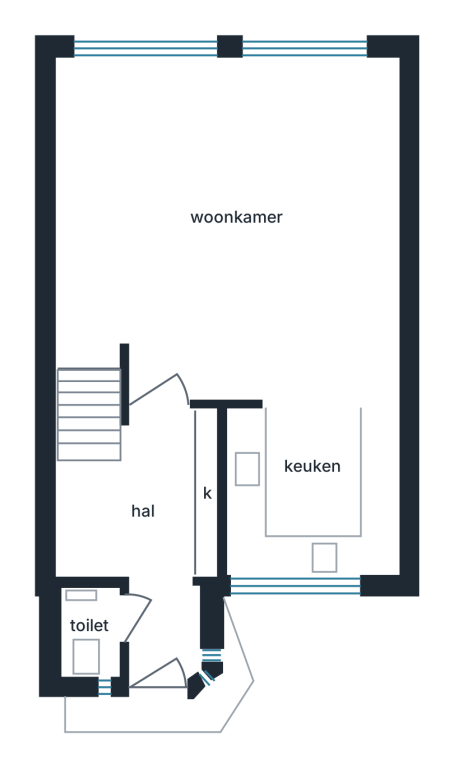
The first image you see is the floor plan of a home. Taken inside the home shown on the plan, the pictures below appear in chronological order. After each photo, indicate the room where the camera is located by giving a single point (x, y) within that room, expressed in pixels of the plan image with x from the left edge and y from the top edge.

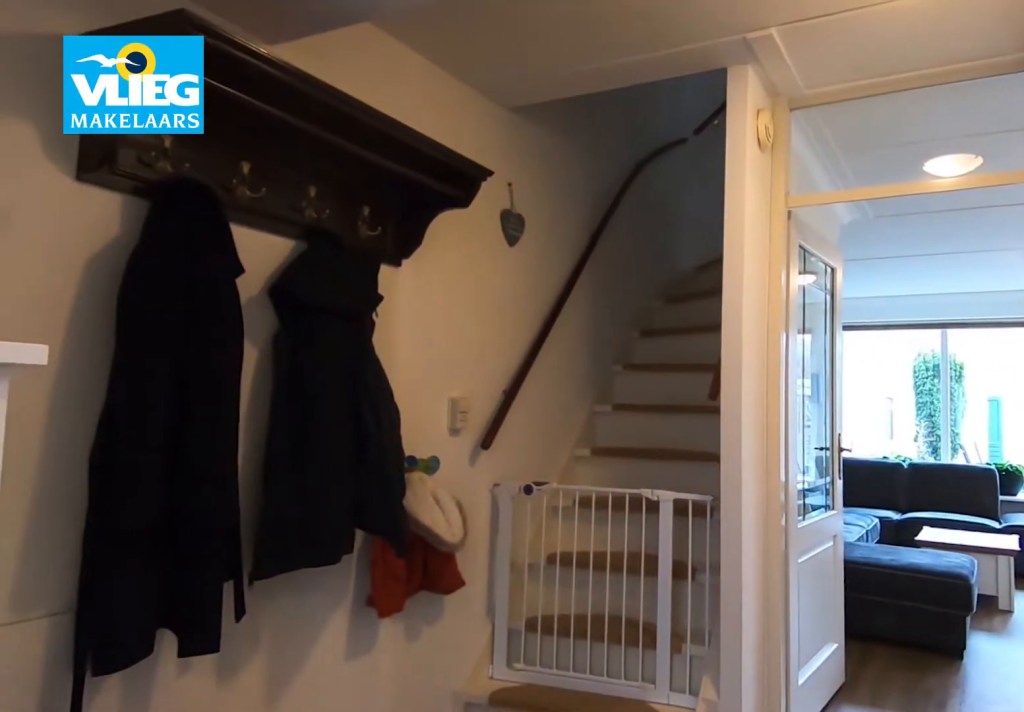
(139, 537)
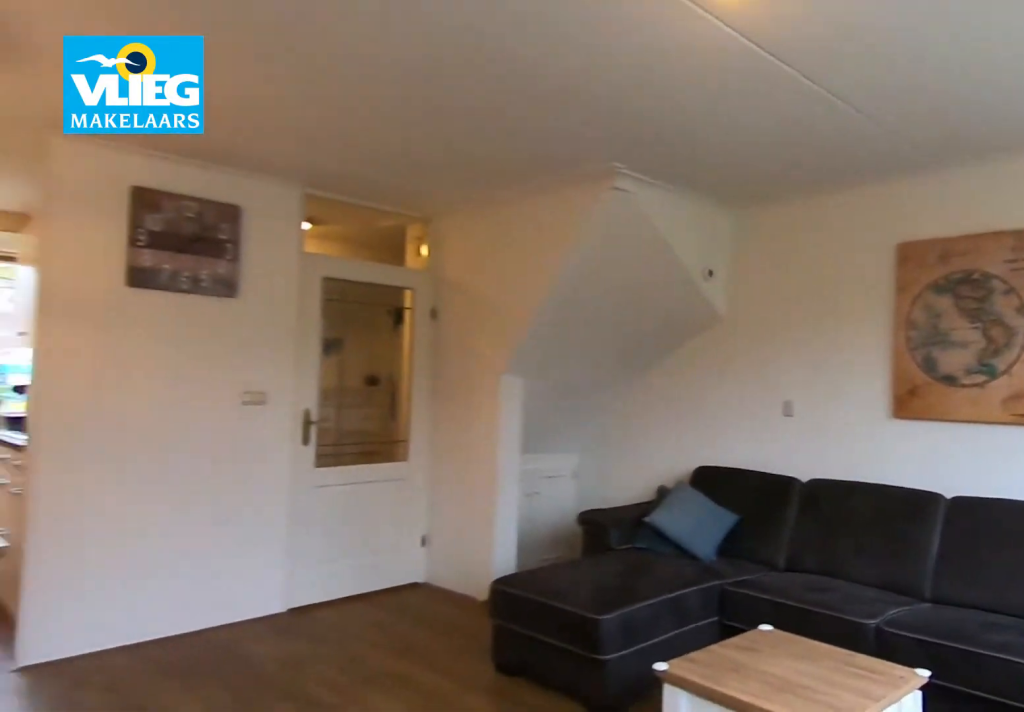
(222, 155)
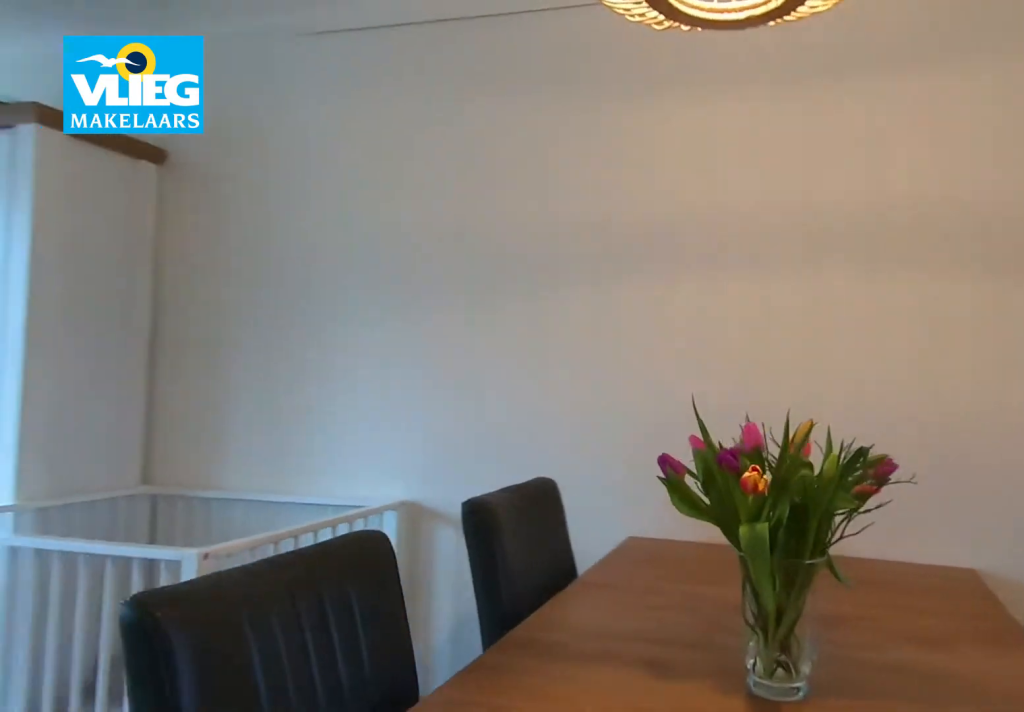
(222, 155)
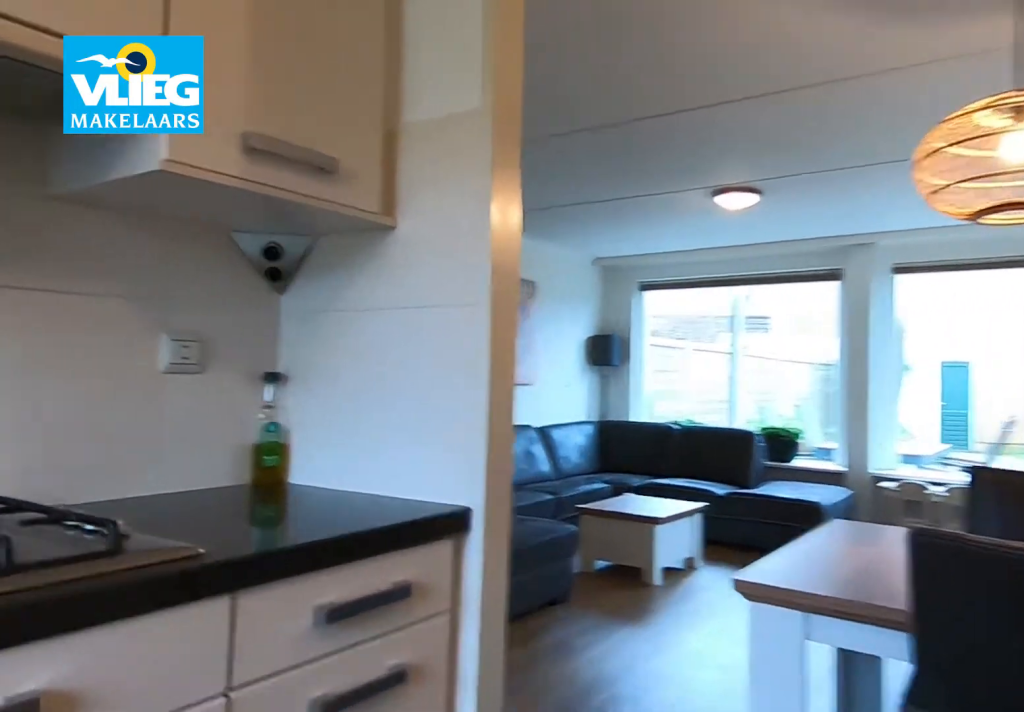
(314, 490)
